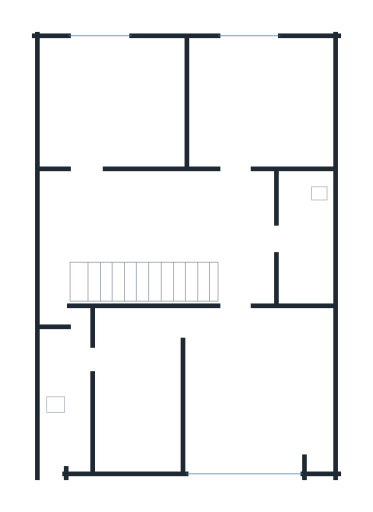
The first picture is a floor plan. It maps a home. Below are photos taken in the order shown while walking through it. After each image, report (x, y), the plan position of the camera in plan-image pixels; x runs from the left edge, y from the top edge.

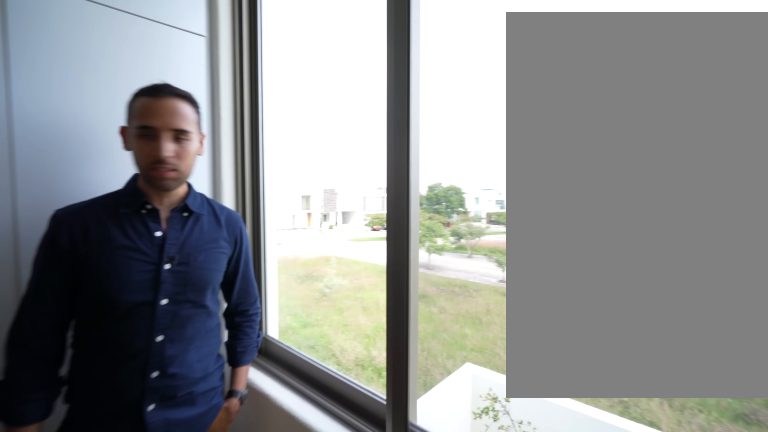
(140, 79)
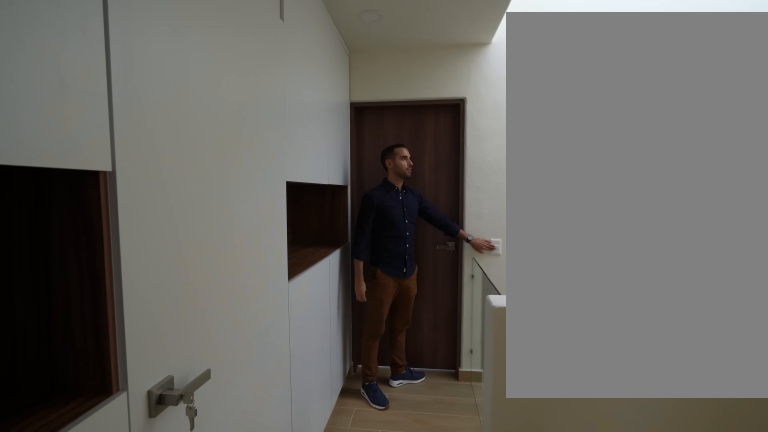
(216, 208)
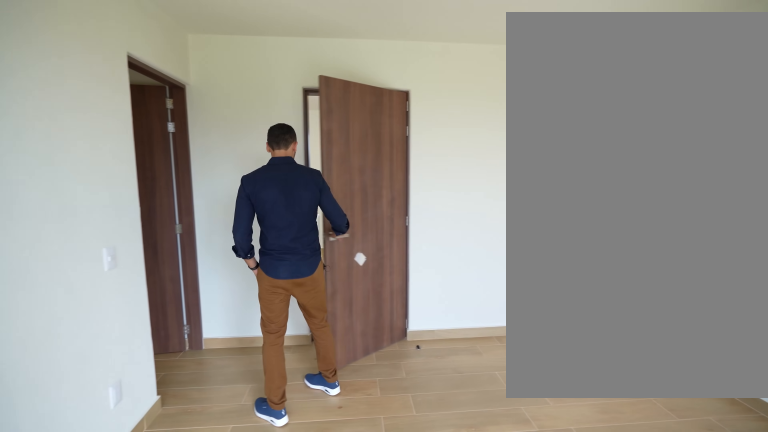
(201, 454)
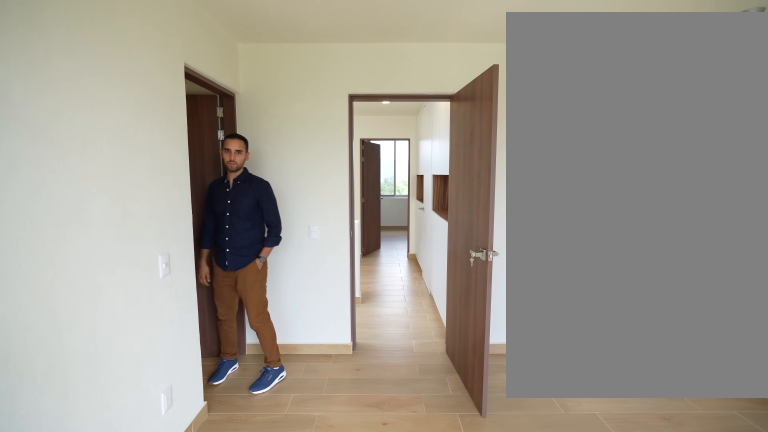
(227, 459)
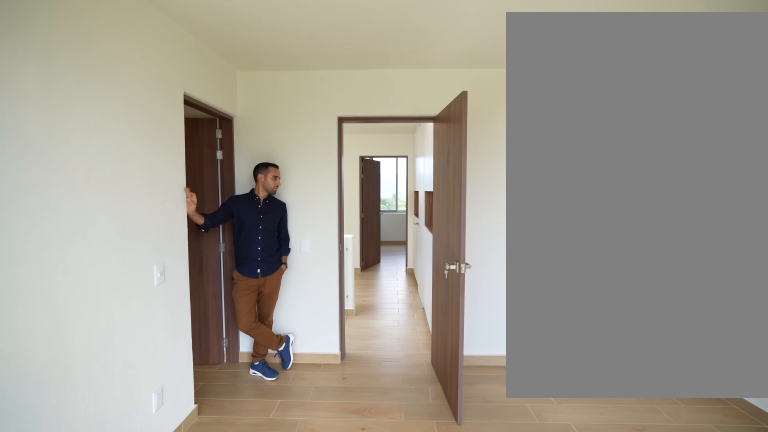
(230, 459)
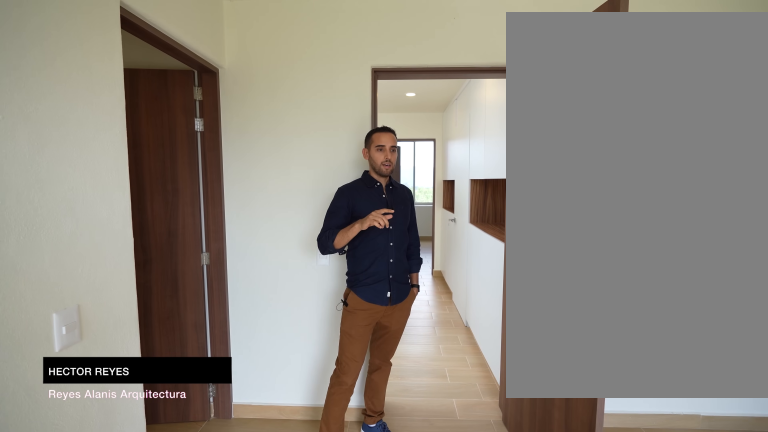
(244, 442)
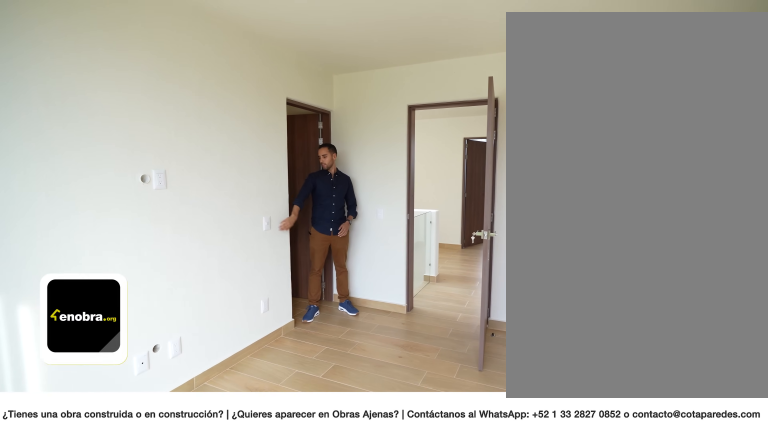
(266, 445)
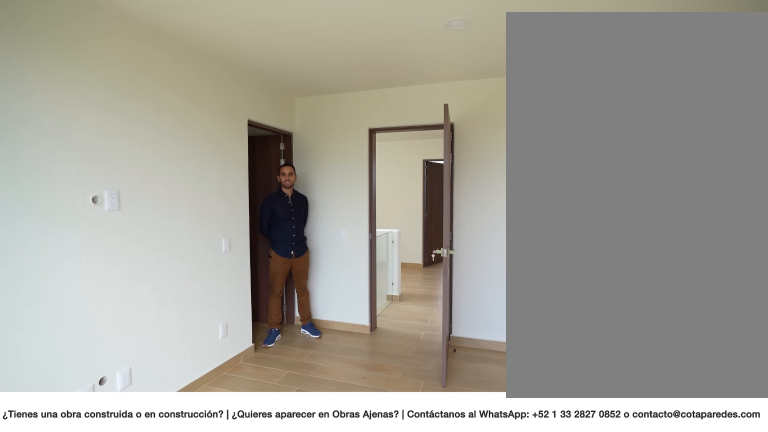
(282, 448)
